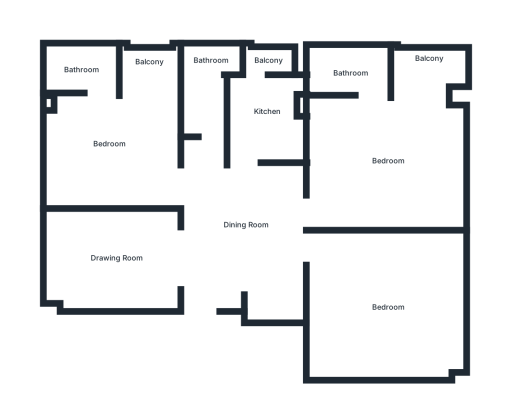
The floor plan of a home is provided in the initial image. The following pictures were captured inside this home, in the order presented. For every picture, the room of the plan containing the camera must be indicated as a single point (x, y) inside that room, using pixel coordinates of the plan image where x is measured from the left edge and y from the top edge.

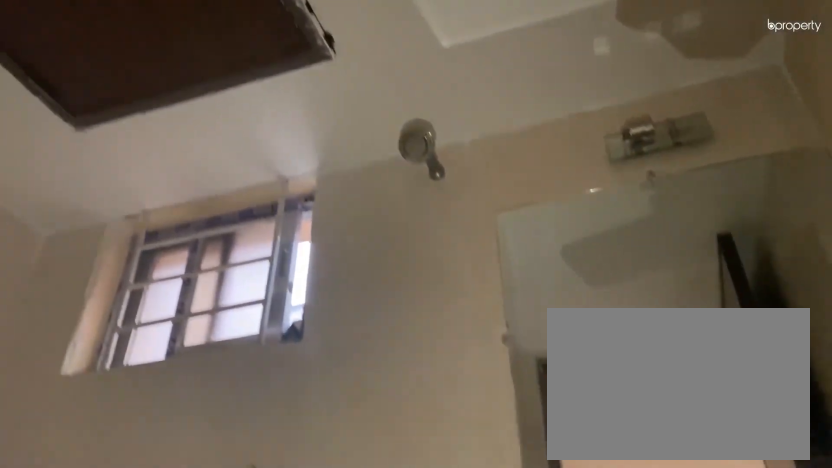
(351, 69)
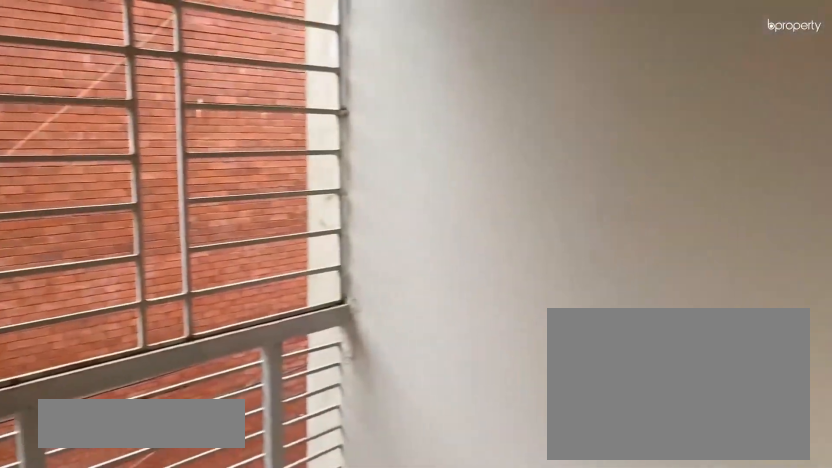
(422, 67)
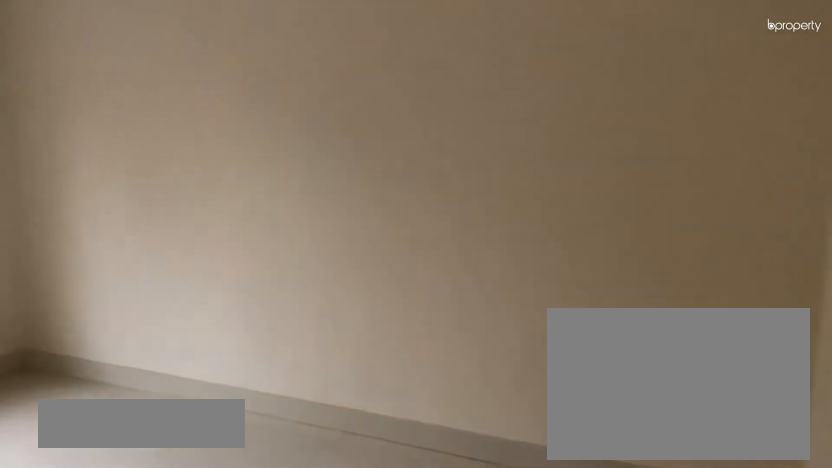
(384, 314)
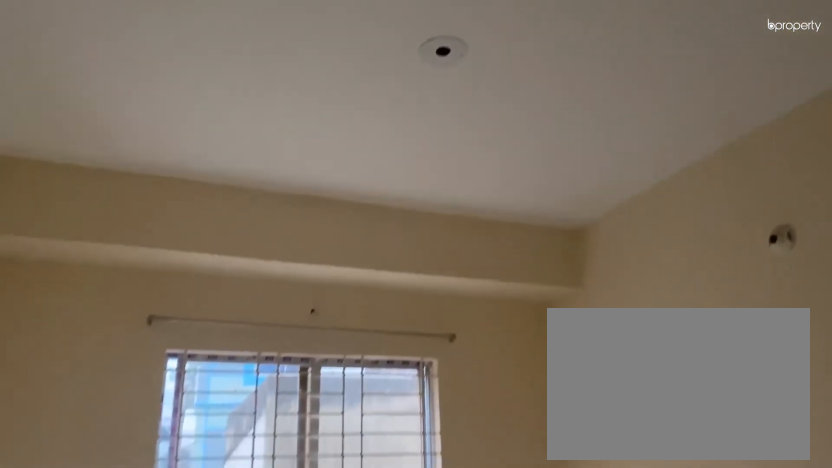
(384, 314)
